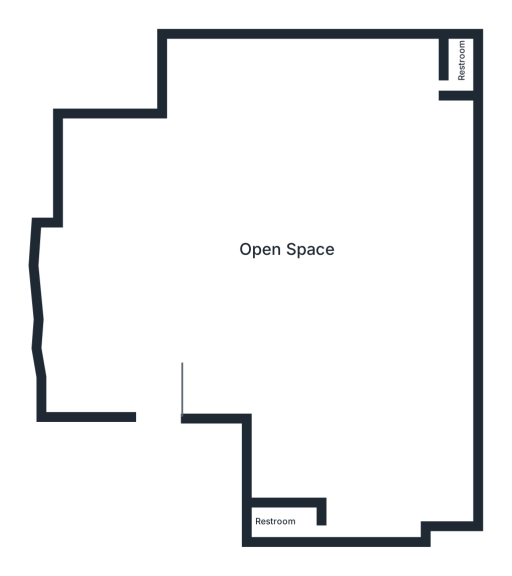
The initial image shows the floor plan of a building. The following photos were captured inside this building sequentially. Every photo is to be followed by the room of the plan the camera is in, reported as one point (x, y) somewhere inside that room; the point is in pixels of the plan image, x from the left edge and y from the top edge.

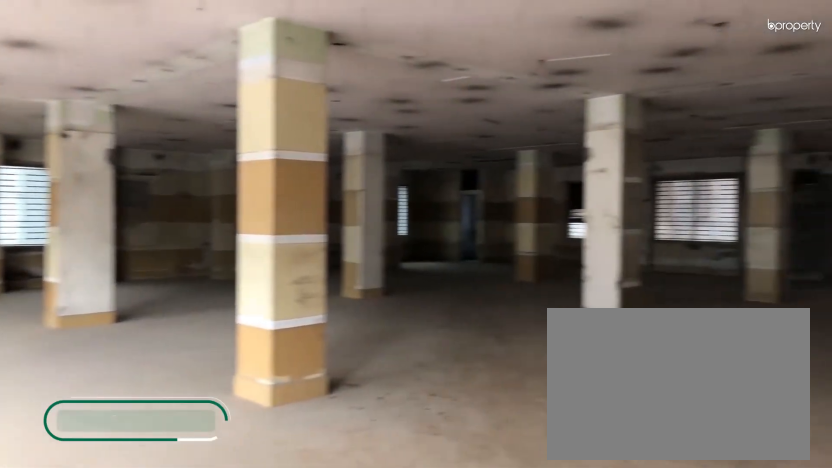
(163, 371)
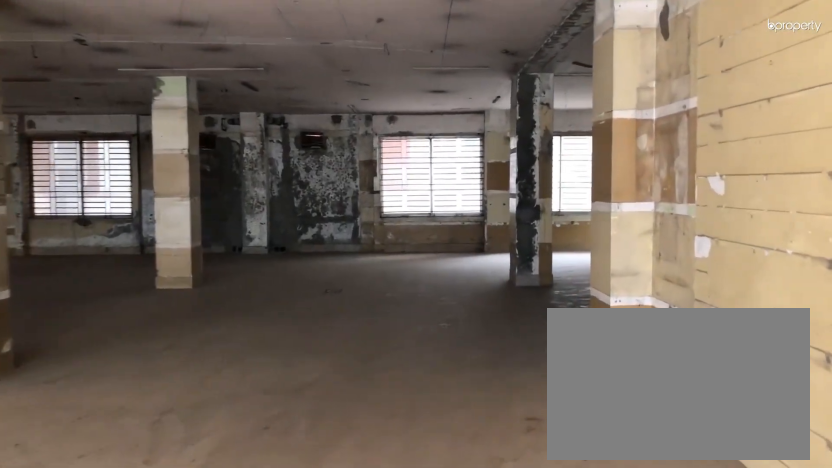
(244, 379)
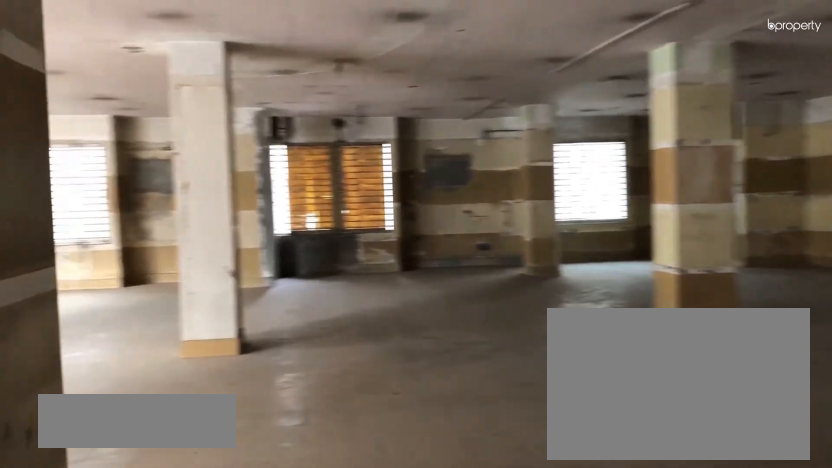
(296, 266)
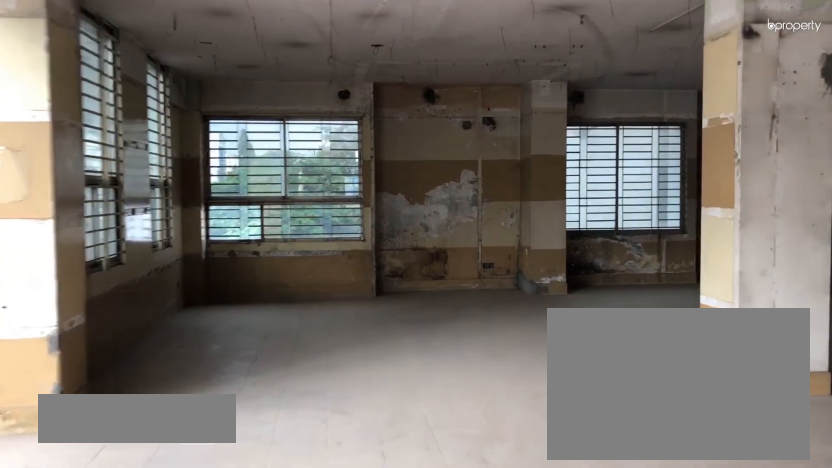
(111, 272)
